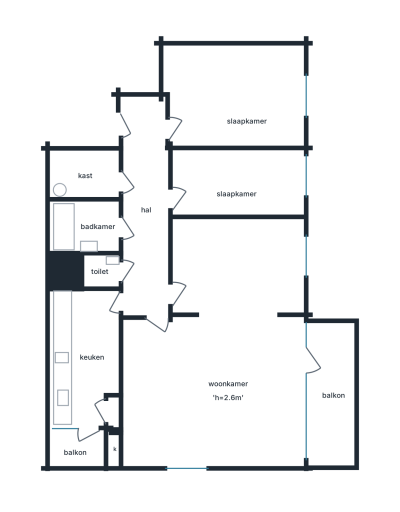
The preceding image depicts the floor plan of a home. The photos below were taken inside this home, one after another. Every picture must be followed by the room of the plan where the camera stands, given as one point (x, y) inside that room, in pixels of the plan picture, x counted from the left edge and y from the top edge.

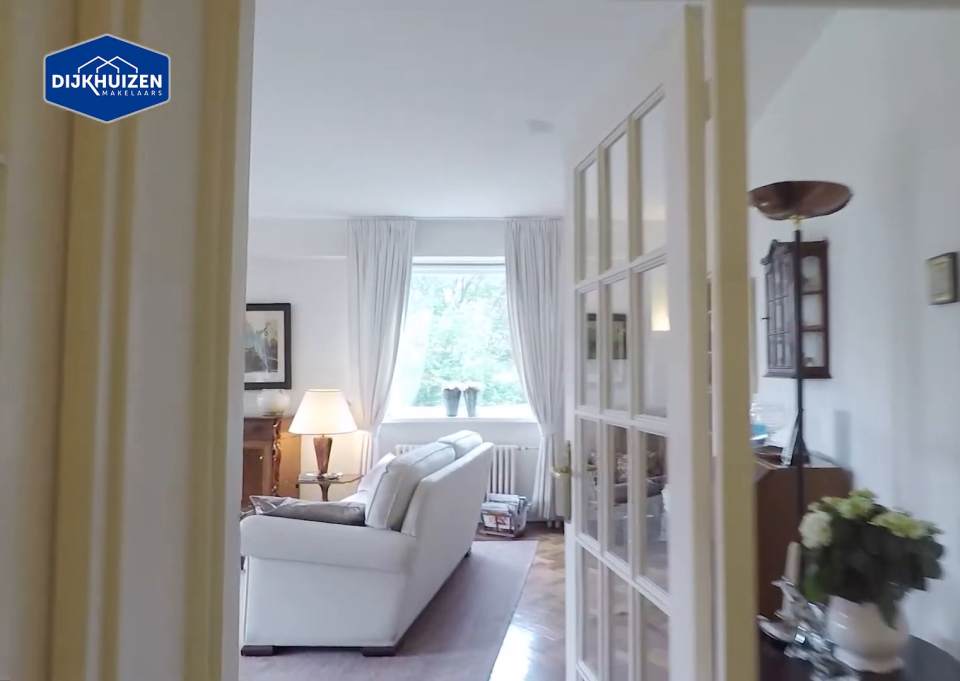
(146, 210)
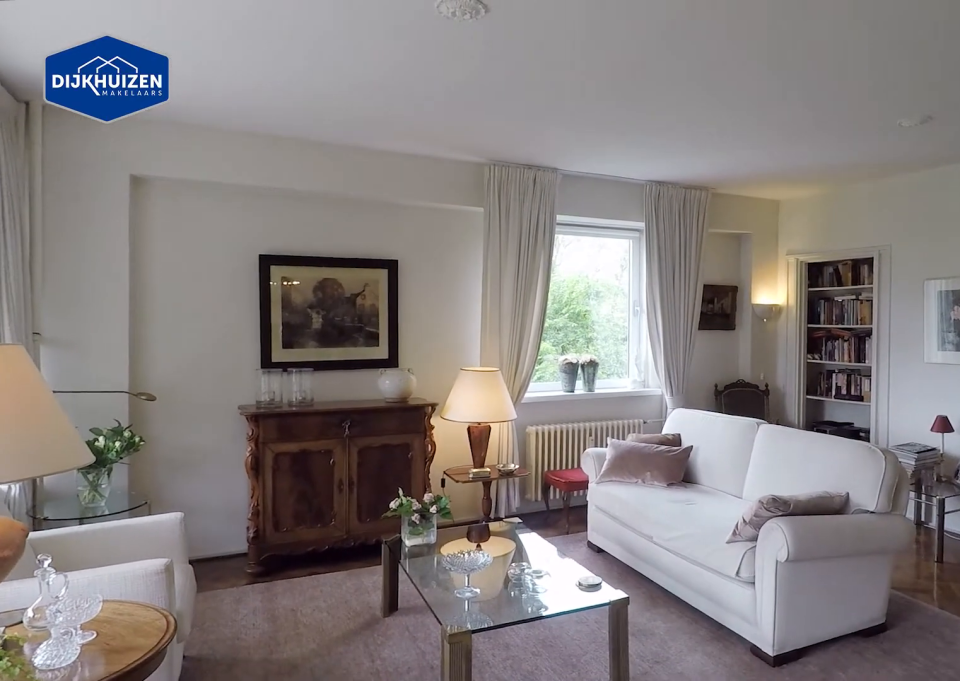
(219, 351)
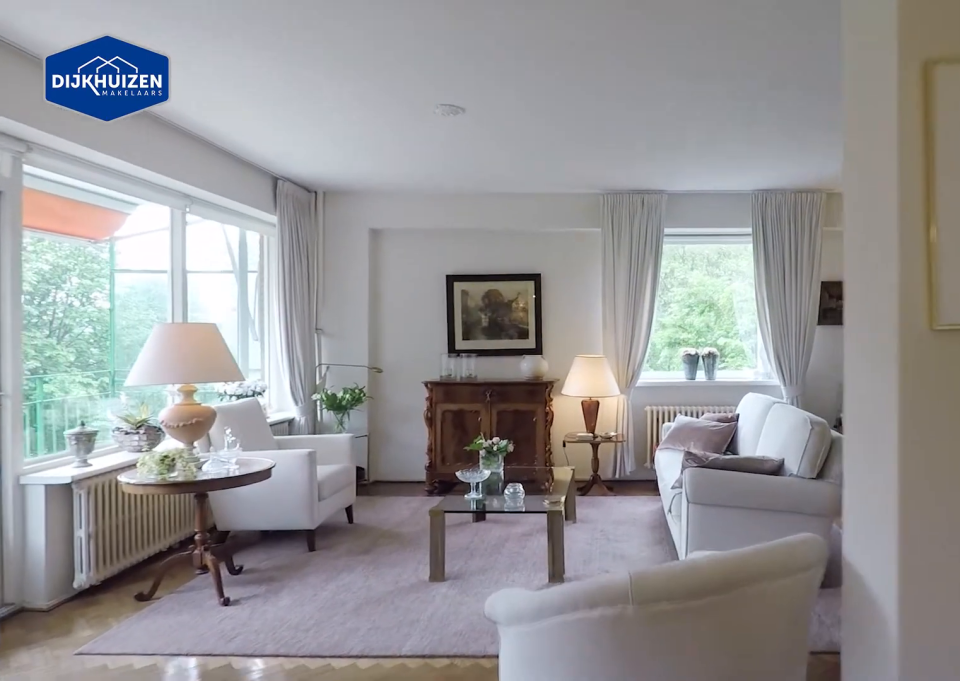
(219, 351)
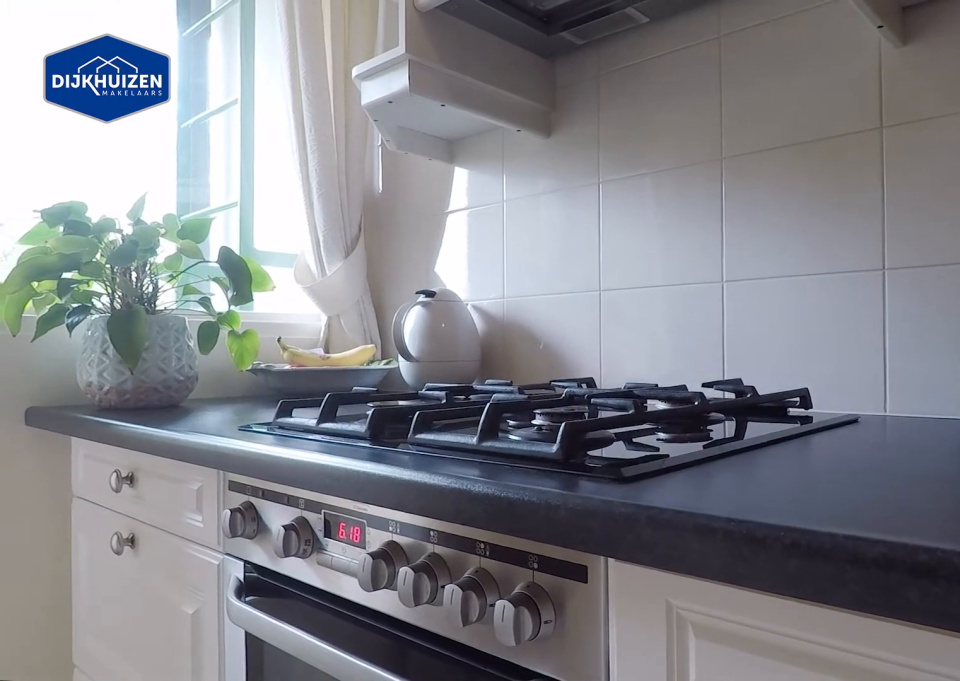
(80, 356)
